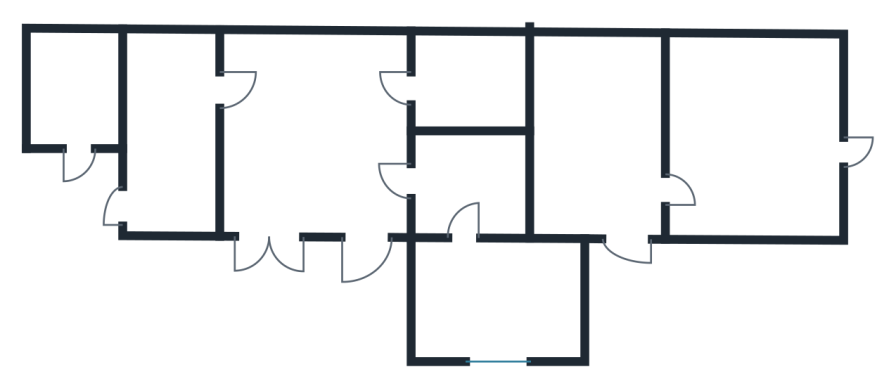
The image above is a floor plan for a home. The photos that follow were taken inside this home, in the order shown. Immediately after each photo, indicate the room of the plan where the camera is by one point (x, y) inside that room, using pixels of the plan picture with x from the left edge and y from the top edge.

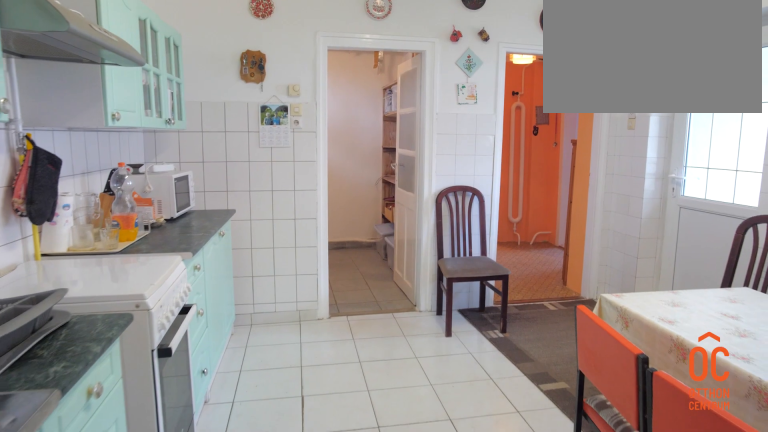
(316, 137)
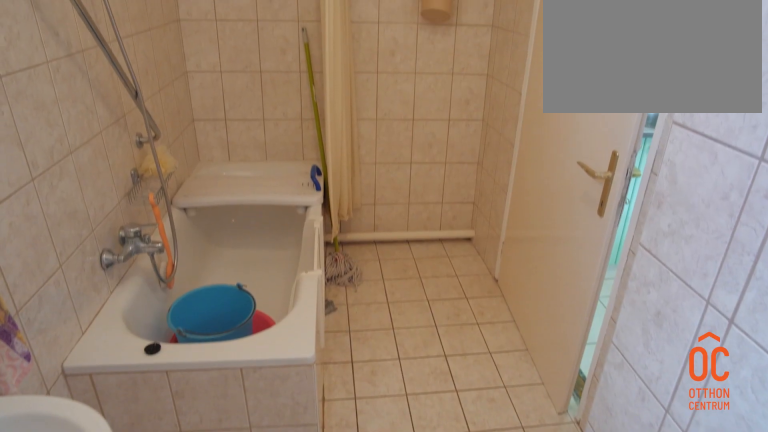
(177, 133)
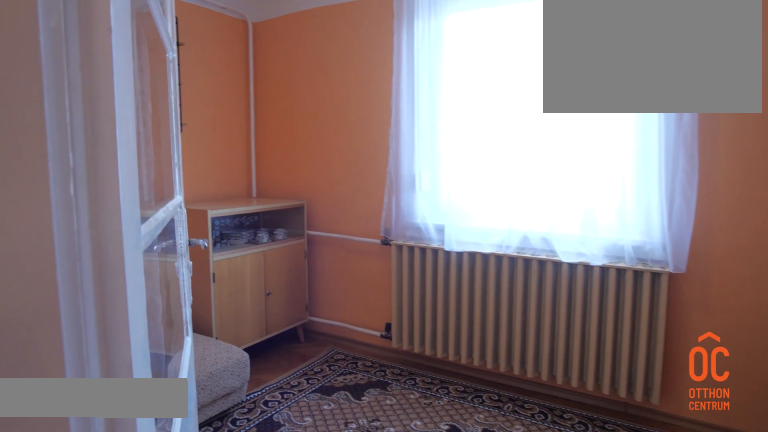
(498, 301)
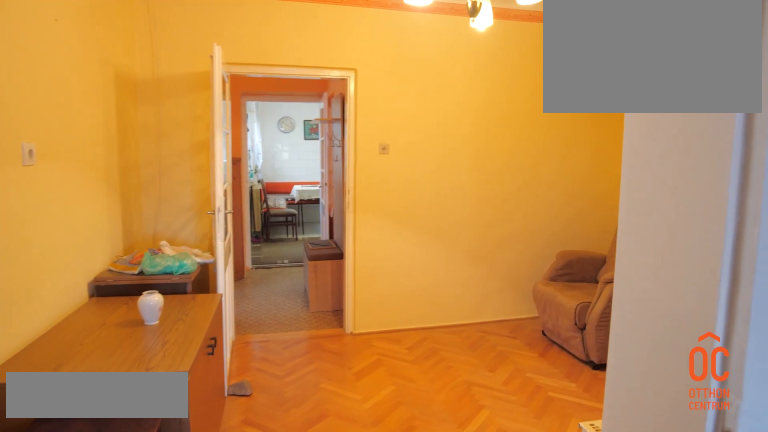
(599, 141)
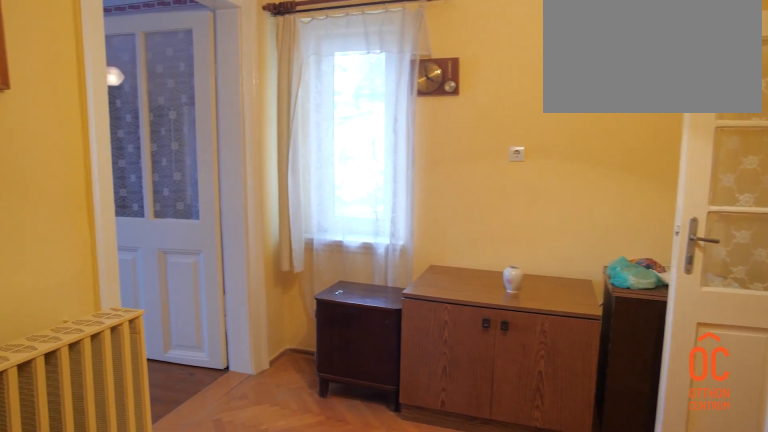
(599, 141)
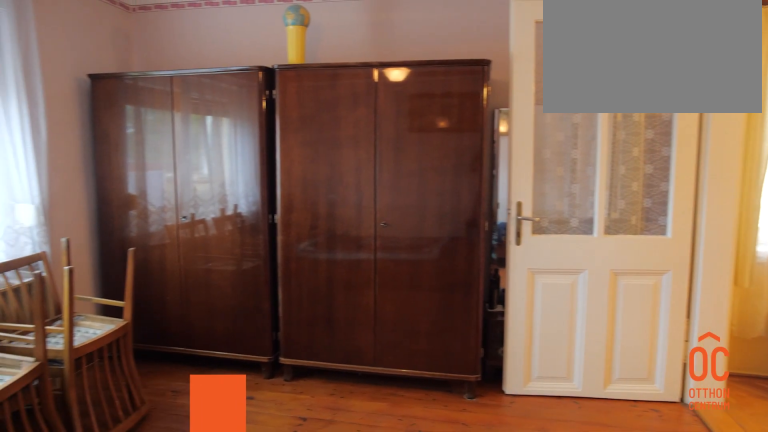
(755, 141)
